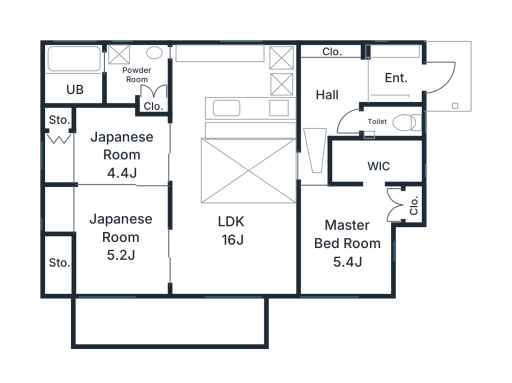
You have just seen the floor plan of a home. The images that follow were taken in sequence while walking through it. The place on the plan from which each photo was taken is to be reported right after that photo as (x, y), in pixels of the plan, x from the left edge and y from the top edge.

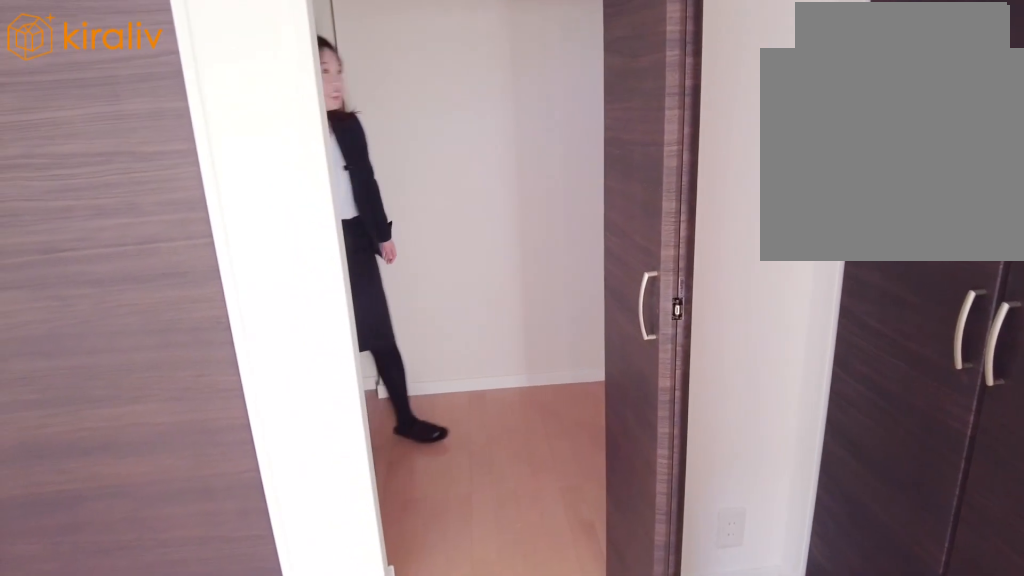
(364, 219)
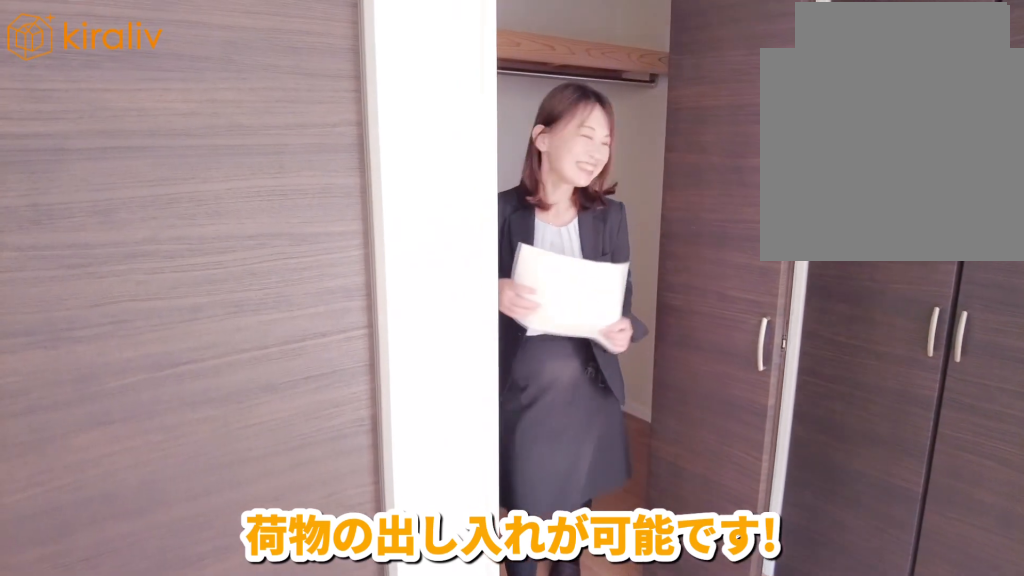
(356, 220)
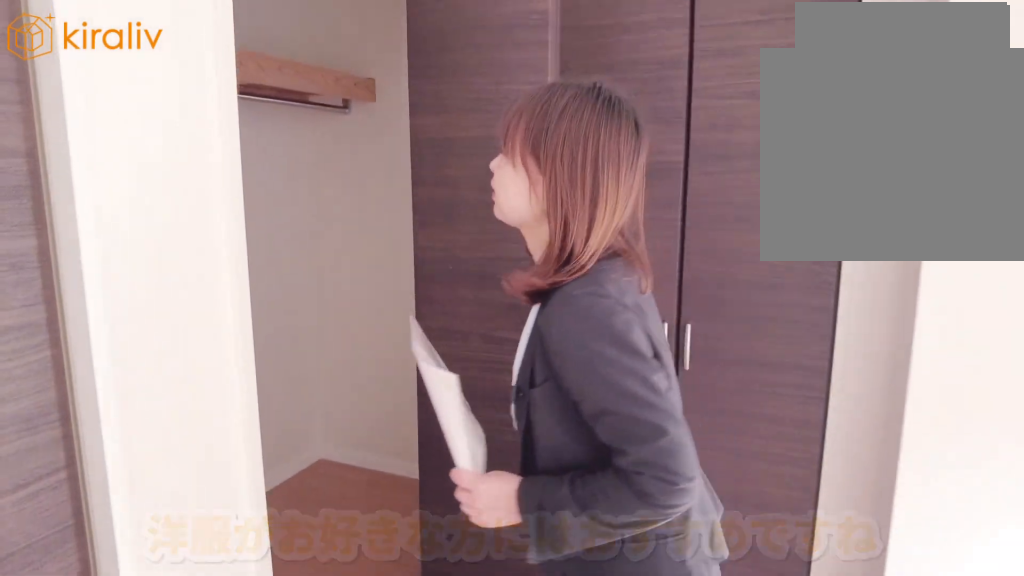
(352, 221)
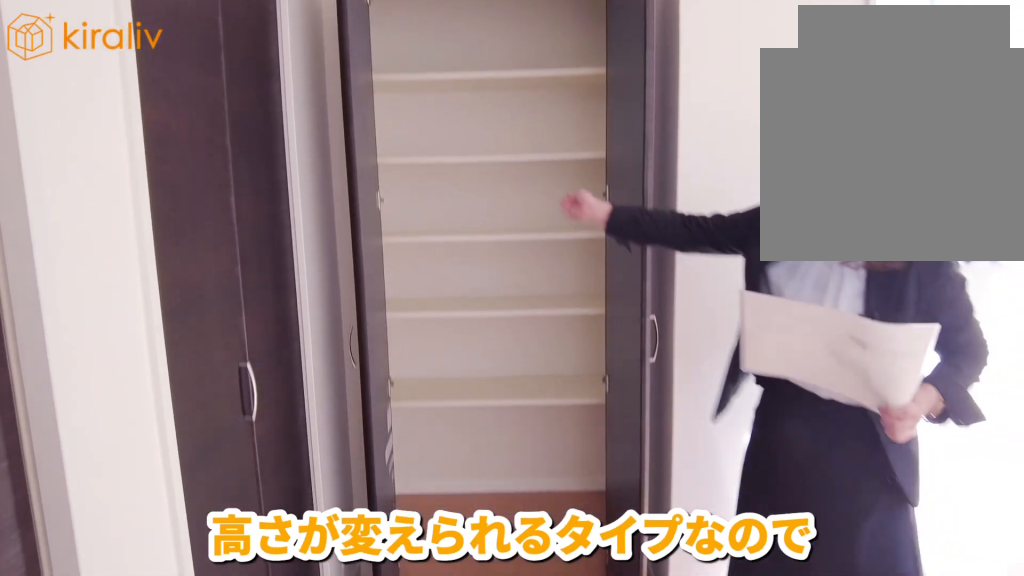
(346, 221)
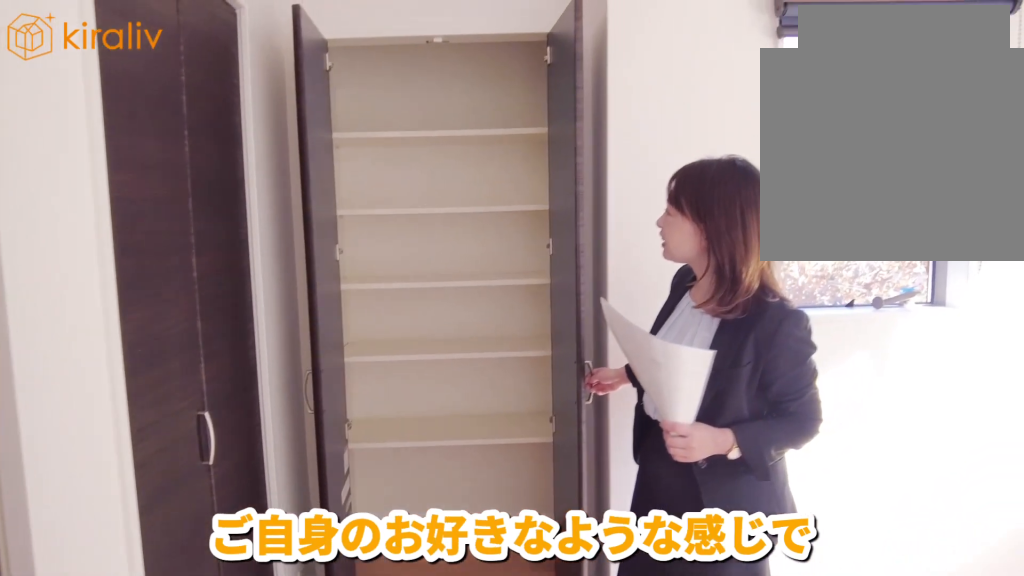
(343, 221)
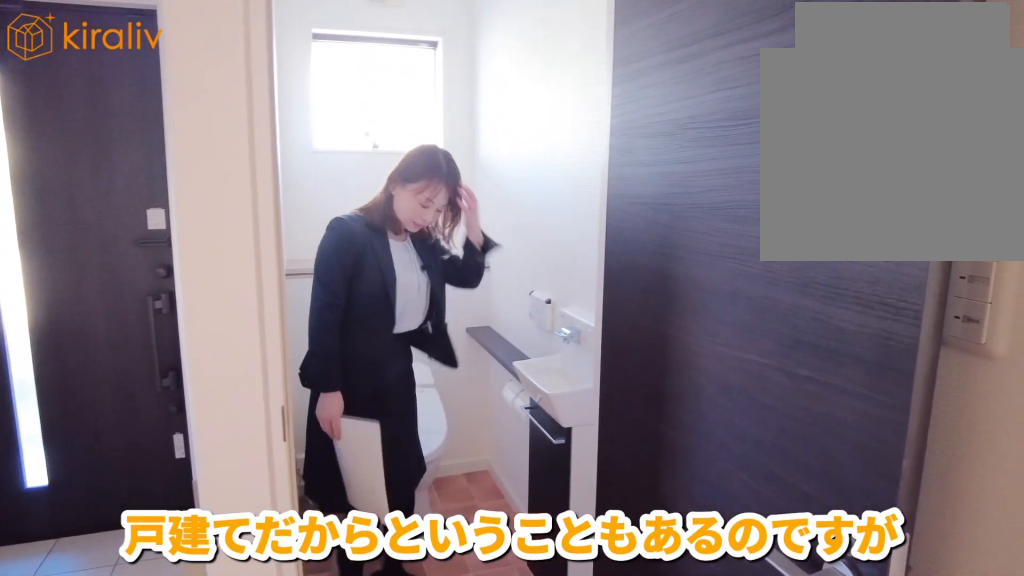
(373, 127)
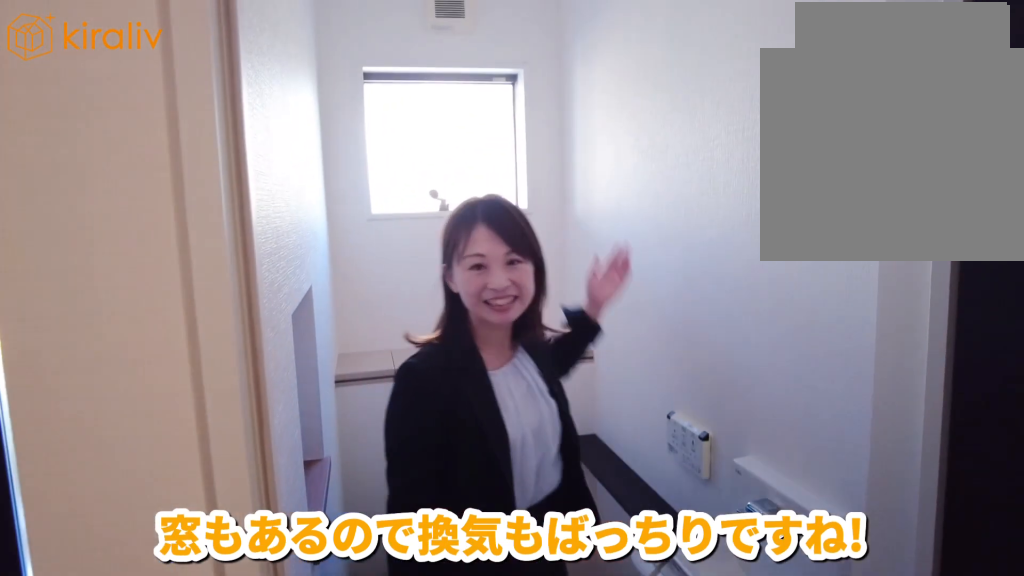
(352, 130)
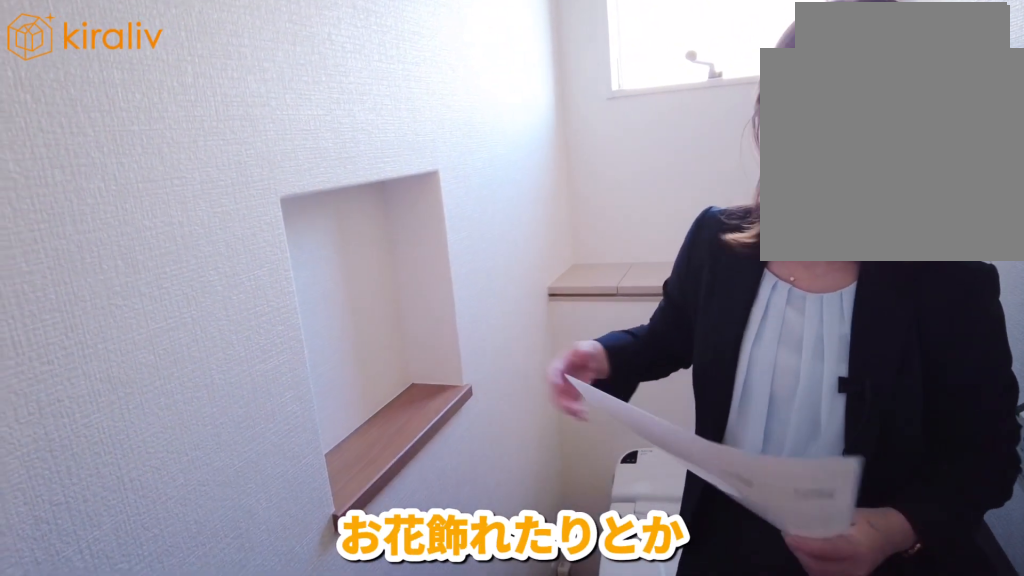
(348, 130)
